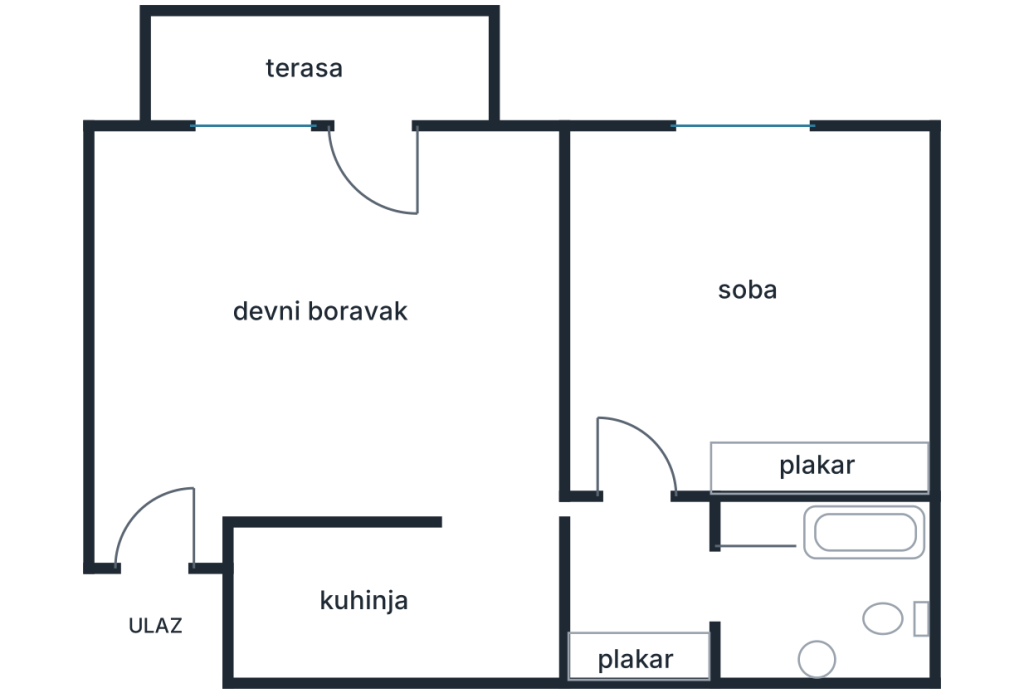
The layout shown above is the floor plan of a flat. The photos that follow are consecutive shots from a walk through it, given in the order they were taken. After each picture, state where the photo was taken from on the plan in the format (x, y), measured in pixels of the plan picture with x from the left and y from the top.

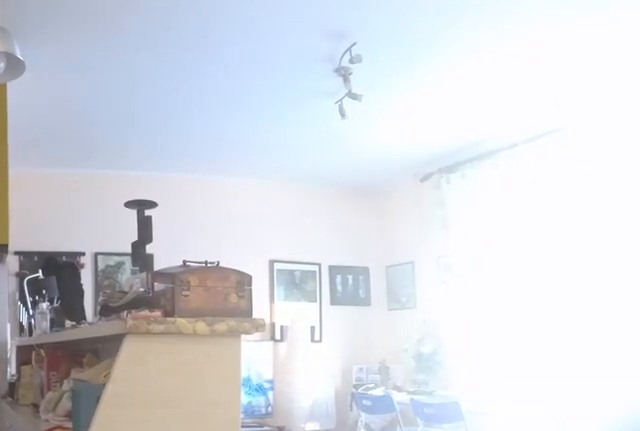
(529, 560)
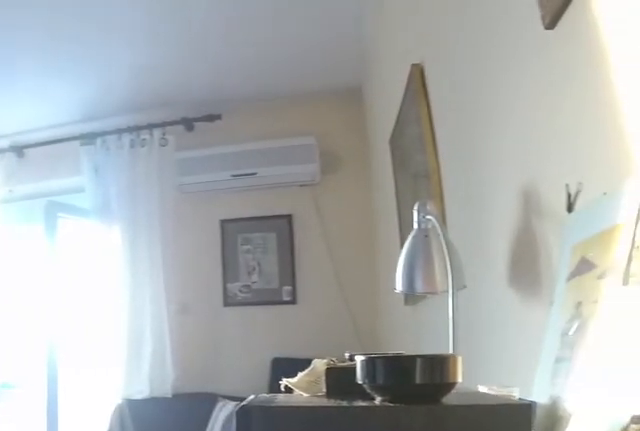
(493, 560)
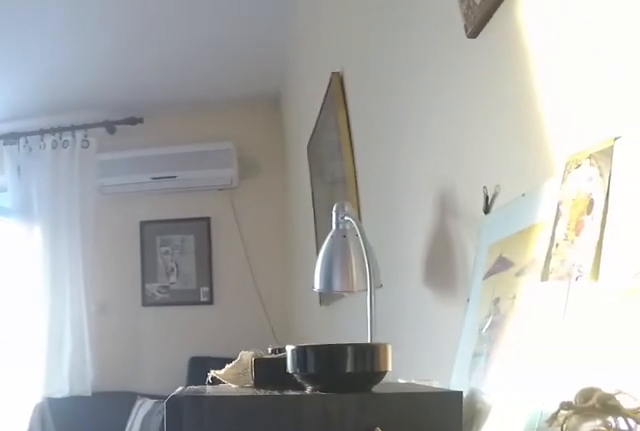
(488, 556)
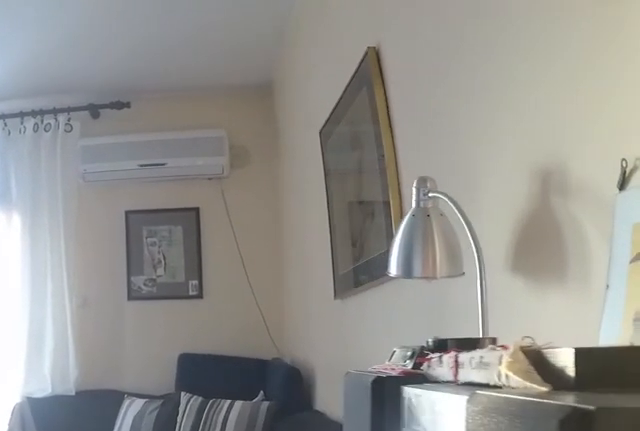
(464, 522)
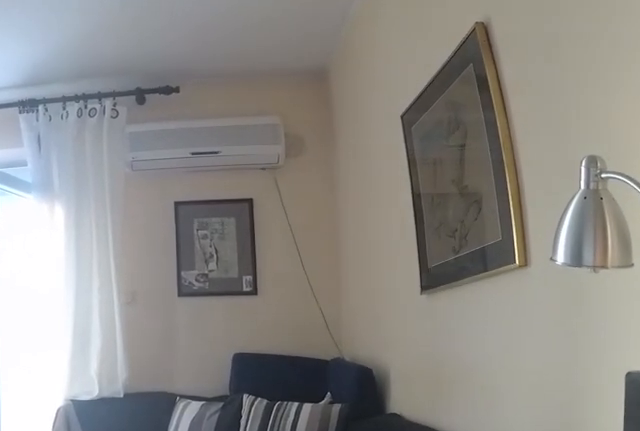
(443, 486)
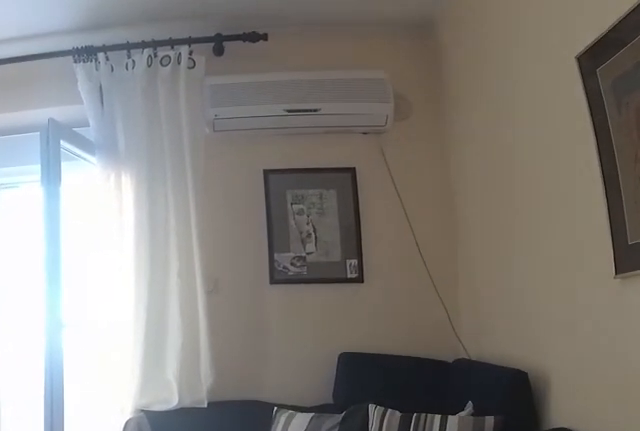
(396, 405)
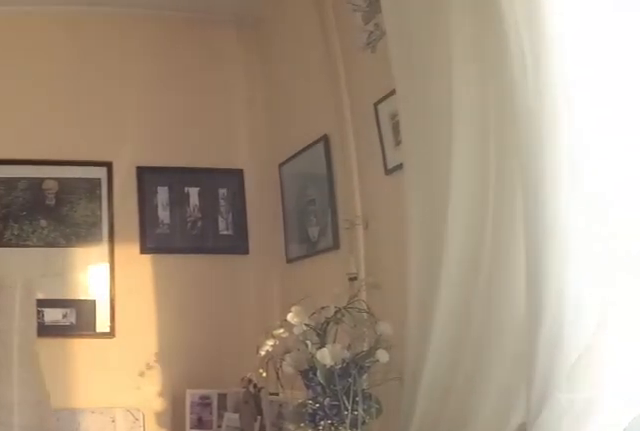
(407, 182)
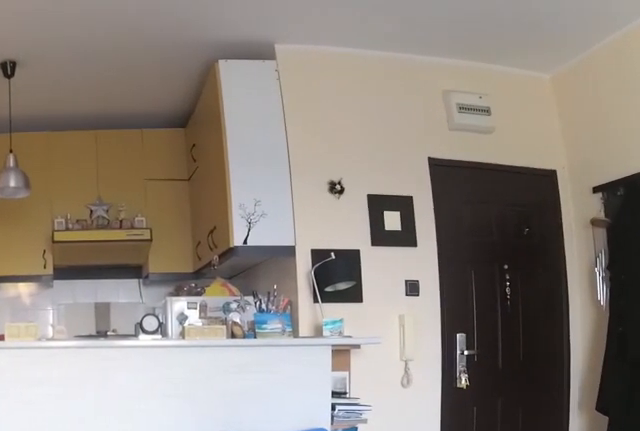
(389, 153)
